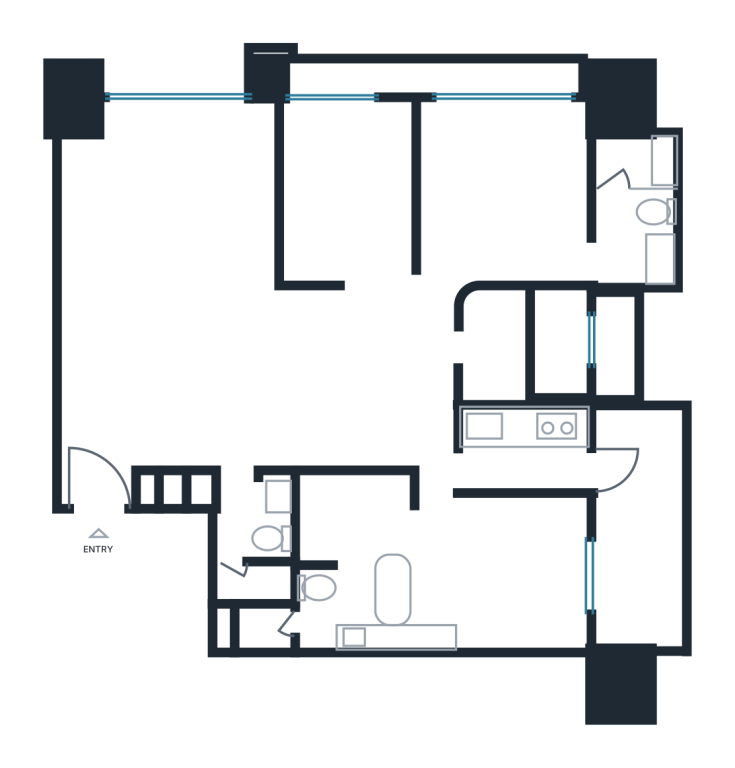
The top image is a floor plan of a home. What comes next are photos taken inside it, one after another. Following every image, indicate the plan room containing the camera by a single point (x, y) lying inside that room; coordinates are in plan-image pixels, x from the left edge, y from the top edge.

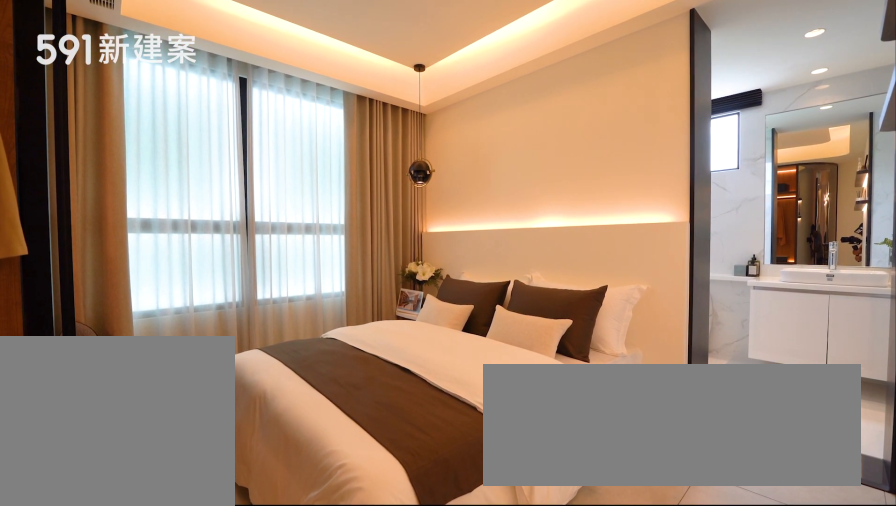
(503, 188)
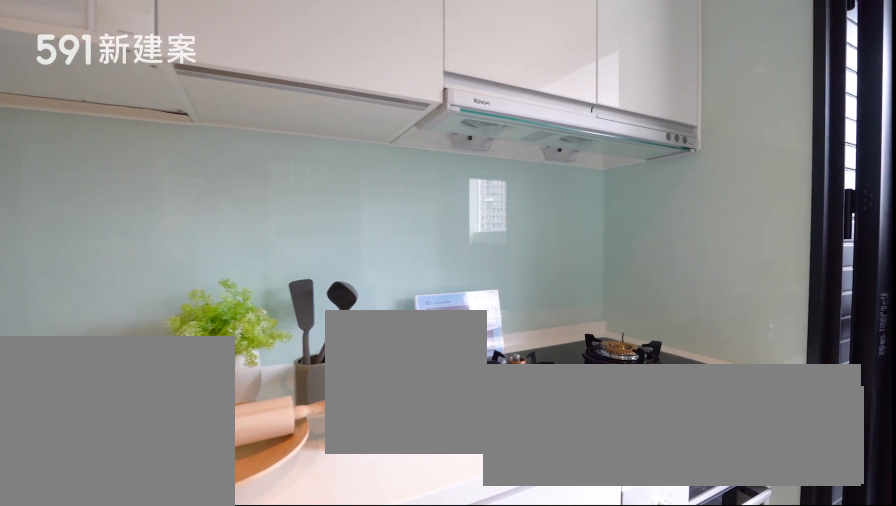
(526, 456)
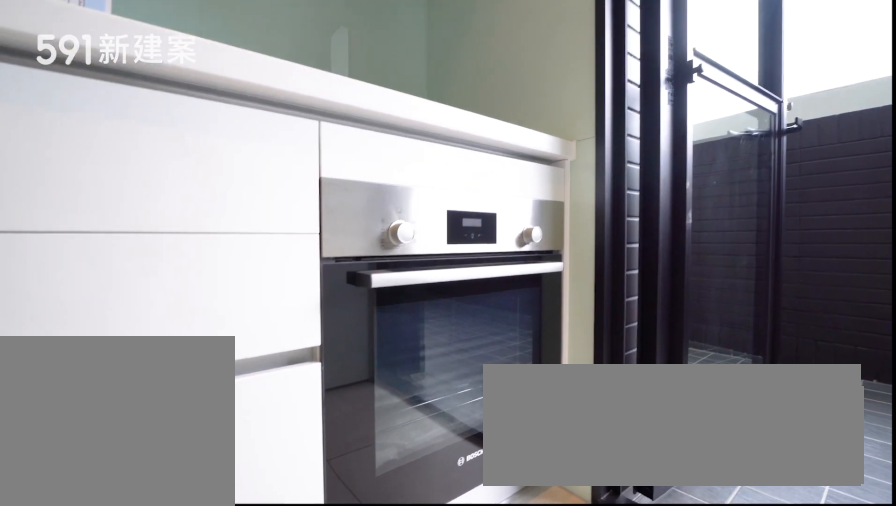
(526, 456)
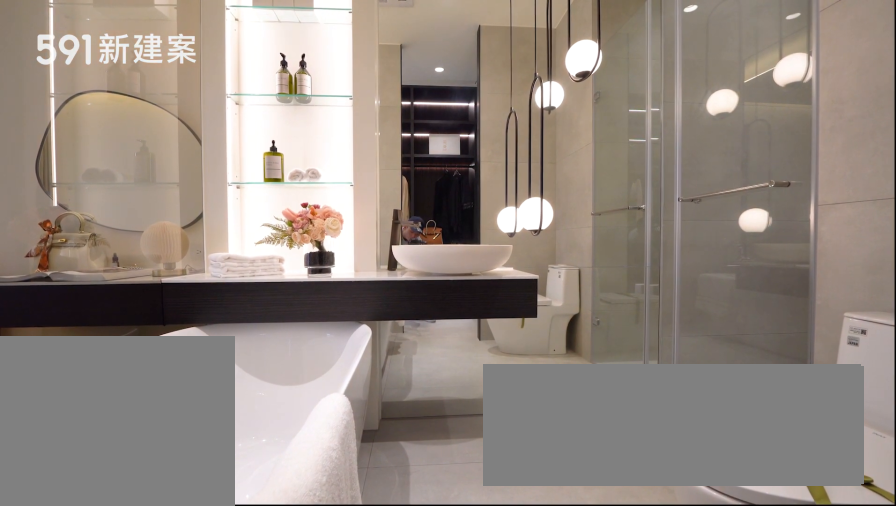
(357, 605)
